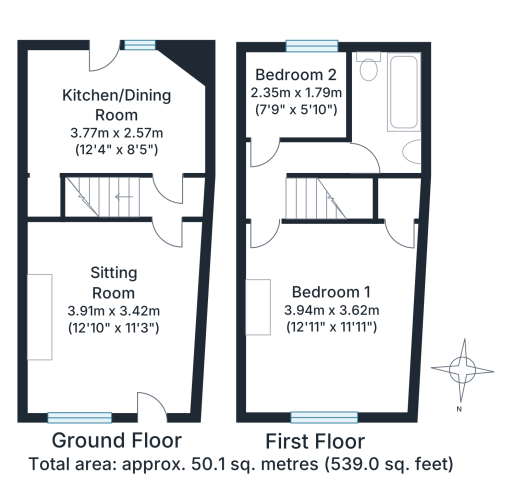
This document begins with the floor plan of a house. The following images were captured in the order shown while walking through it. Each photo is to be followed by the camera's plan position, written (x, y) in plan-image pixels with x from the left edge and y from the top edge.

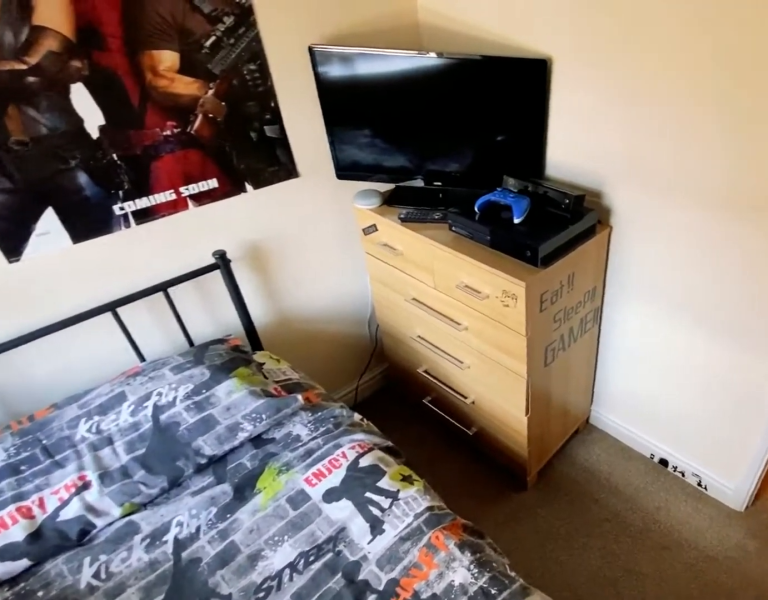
(265, 128)
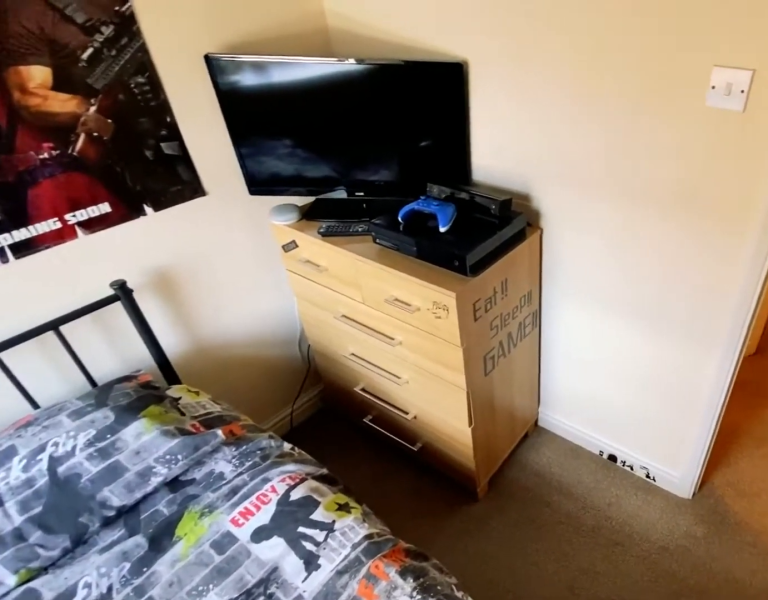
(265, 128)
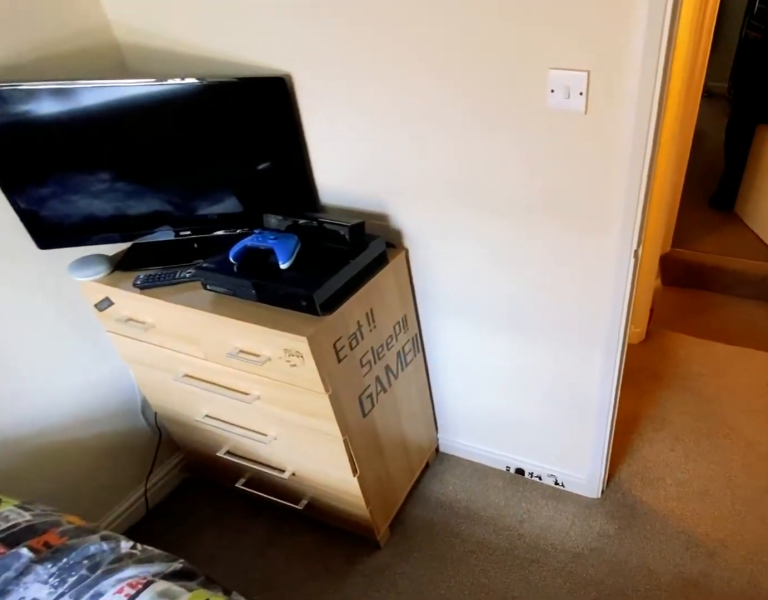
(265, 128)
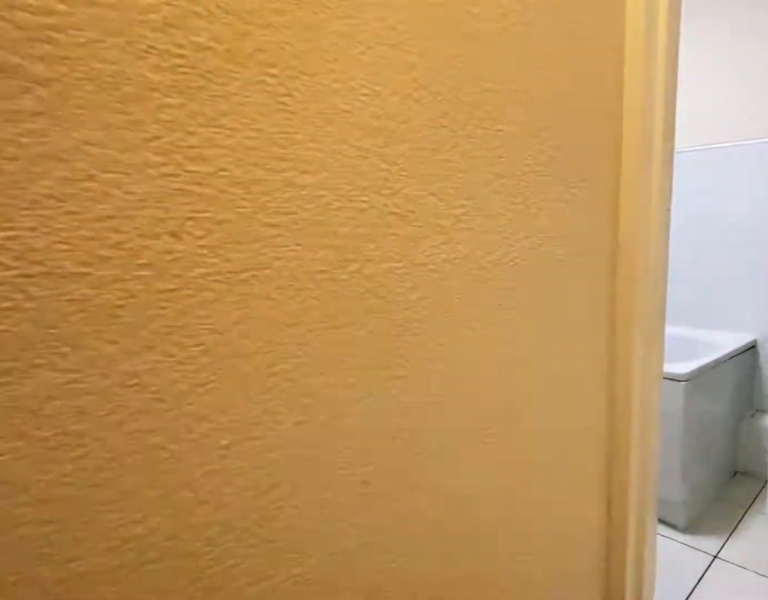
(333, 160)
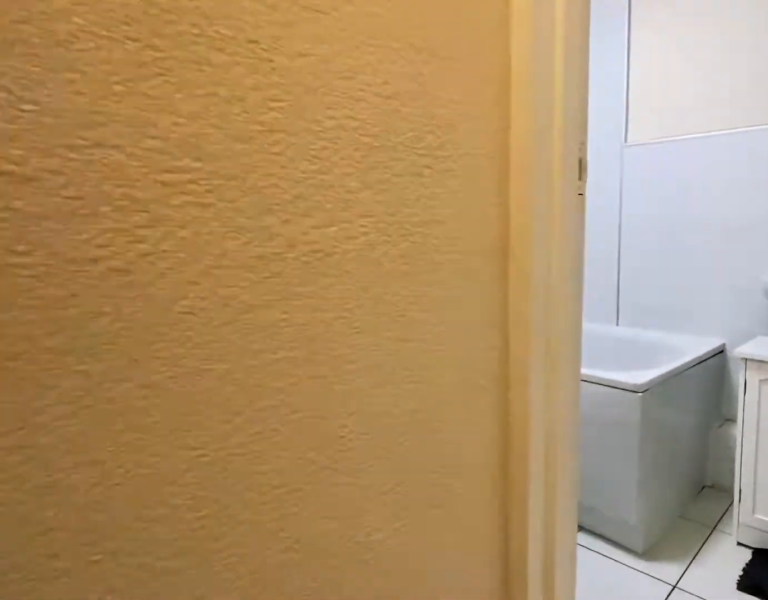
(345, 159)
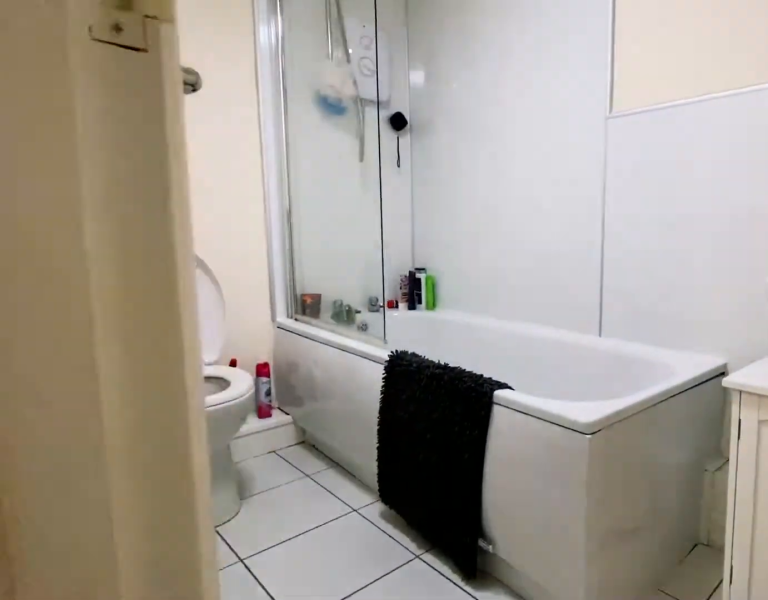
(374, 151)
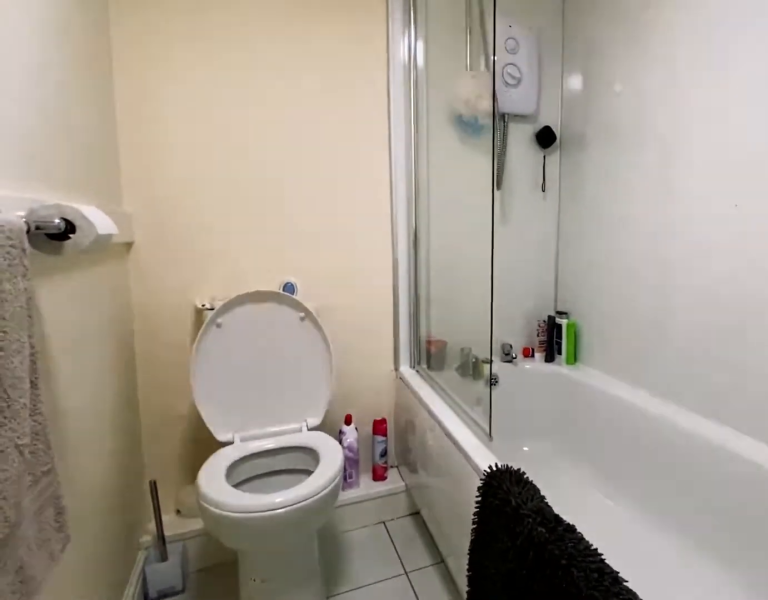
(369, 117)
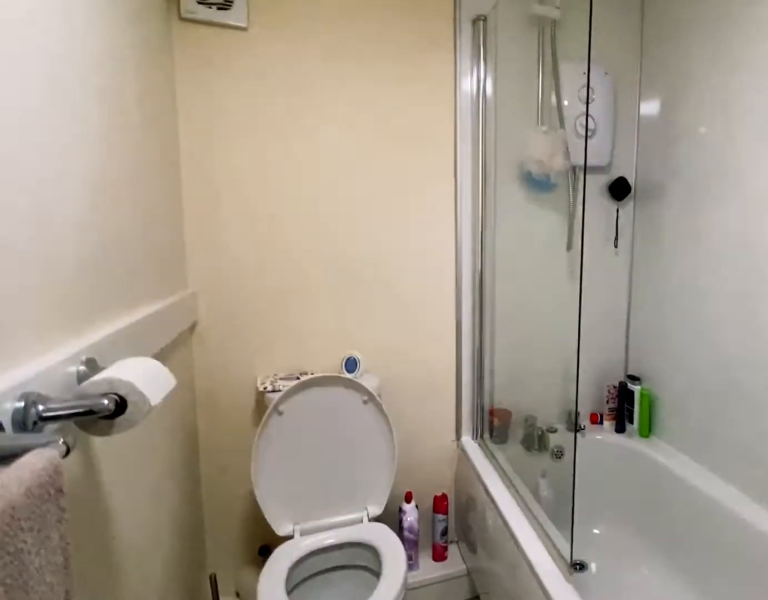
(367, 112)
